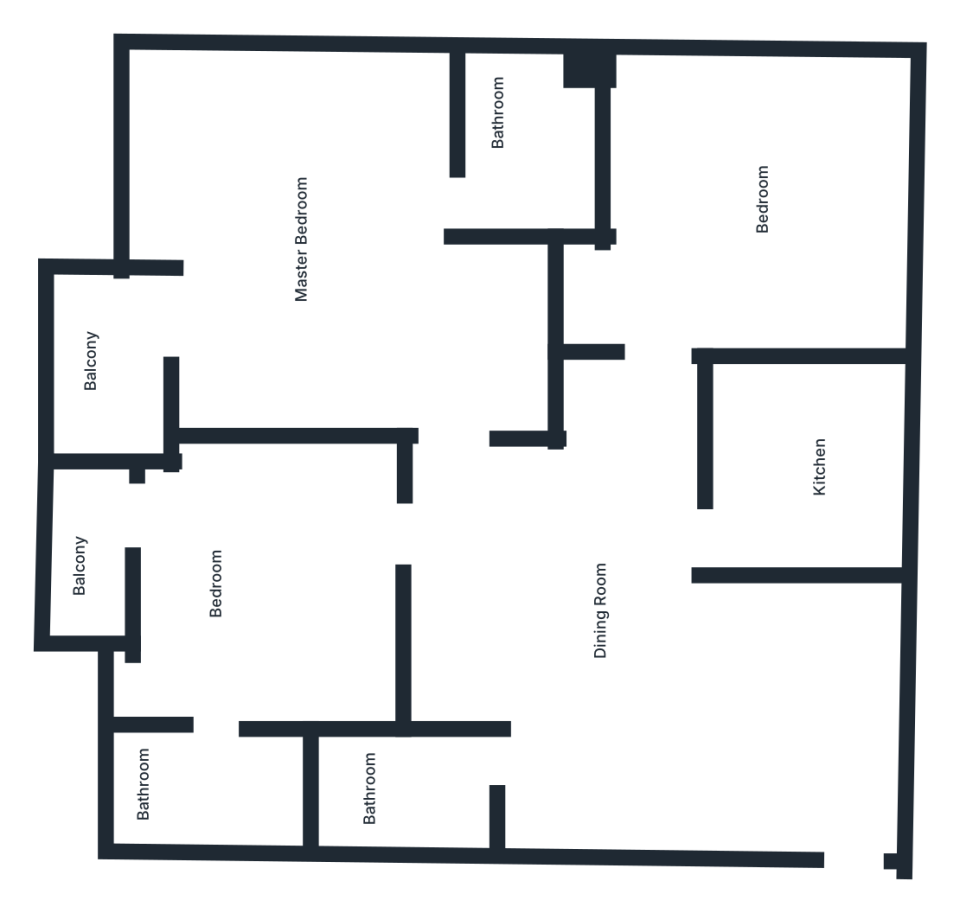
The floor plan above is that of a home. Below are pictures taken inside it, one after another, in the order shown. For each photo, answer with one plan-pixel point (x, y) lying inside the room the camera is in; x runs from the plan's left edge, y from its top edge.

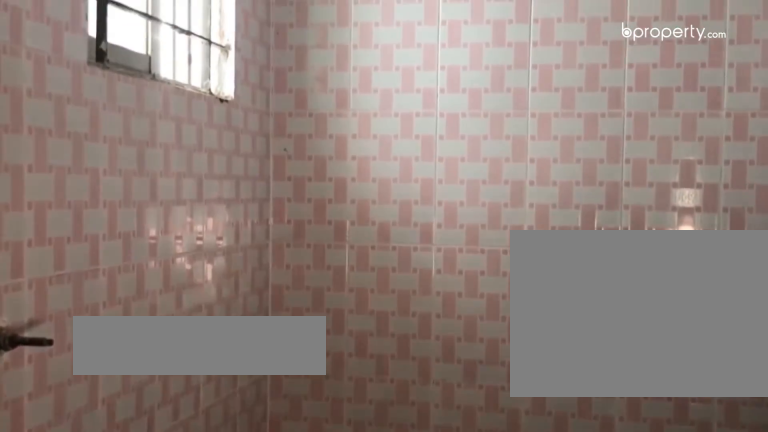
(400, 787)
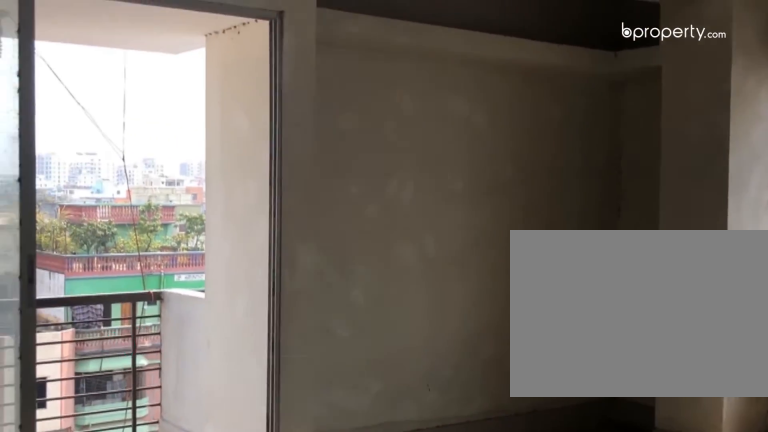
(332, 281)
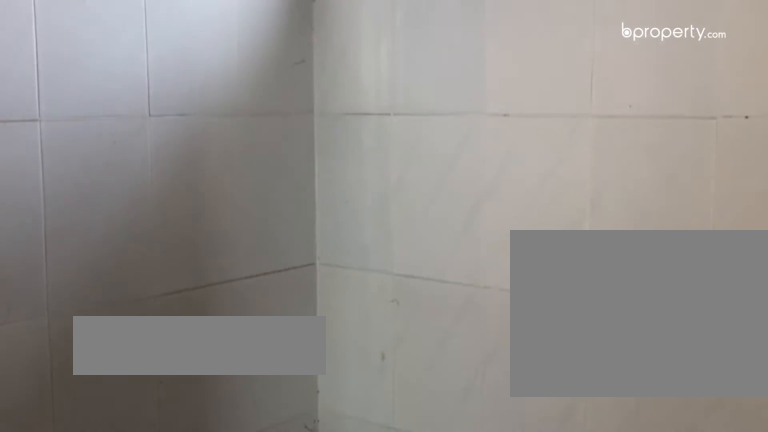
(207, 777)
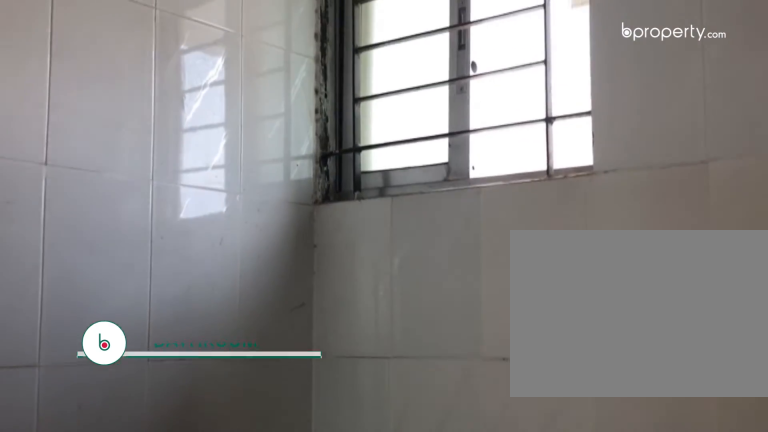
(207, 777)
